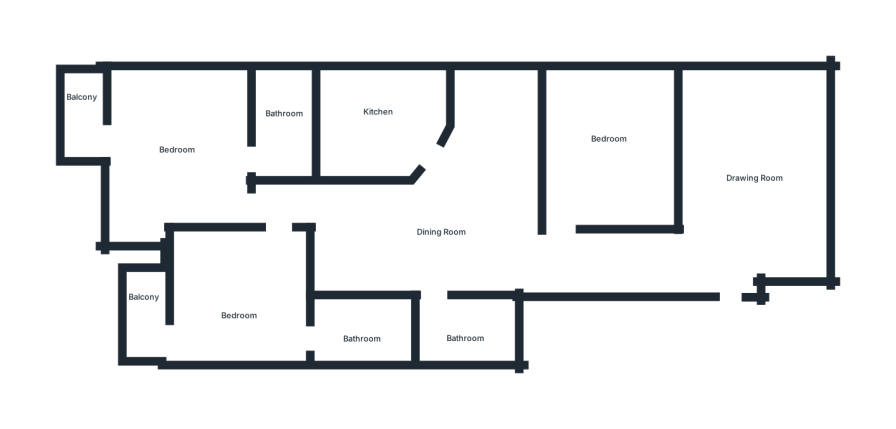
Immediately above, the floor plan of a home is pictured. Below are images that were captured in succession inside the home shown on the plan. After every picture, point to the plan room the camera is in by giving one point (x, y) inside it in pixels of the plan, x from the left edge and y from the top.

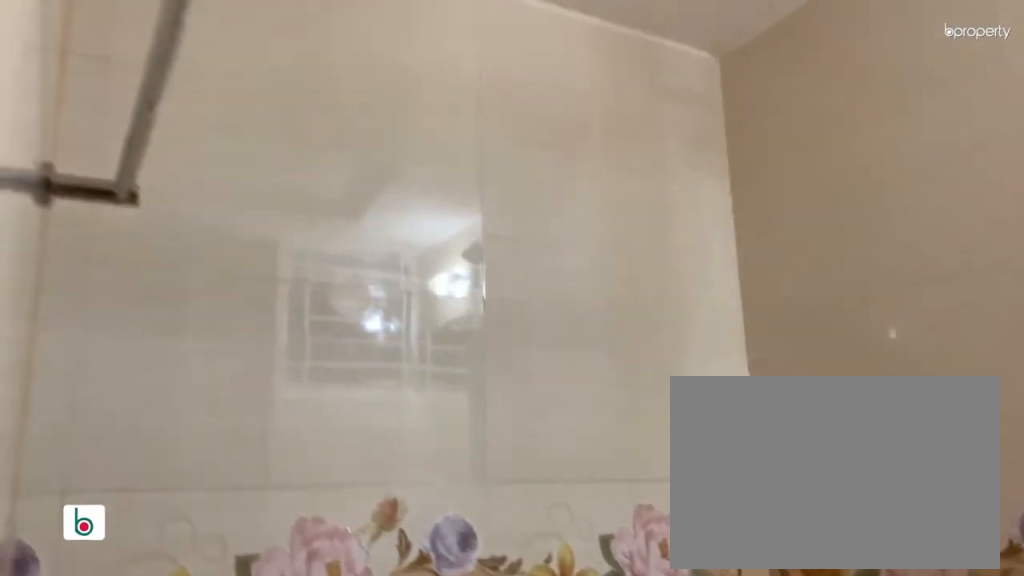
(465, 332)
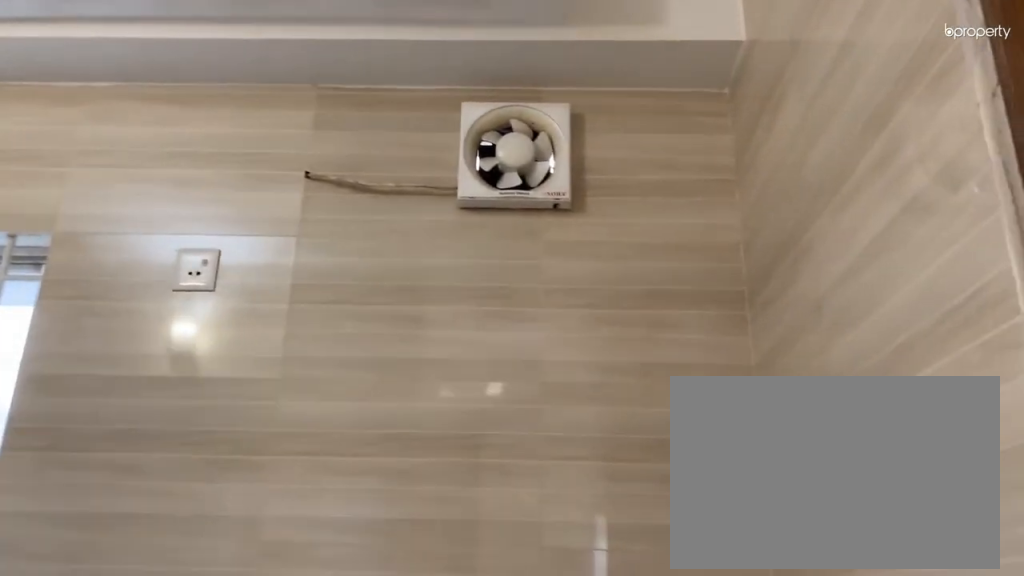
(384, 124)
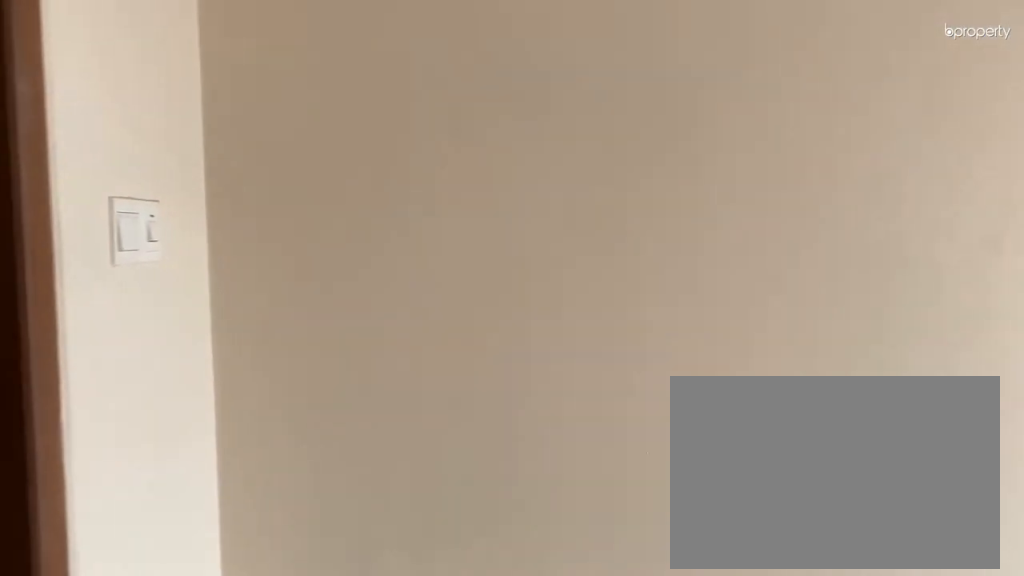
(245, 299)
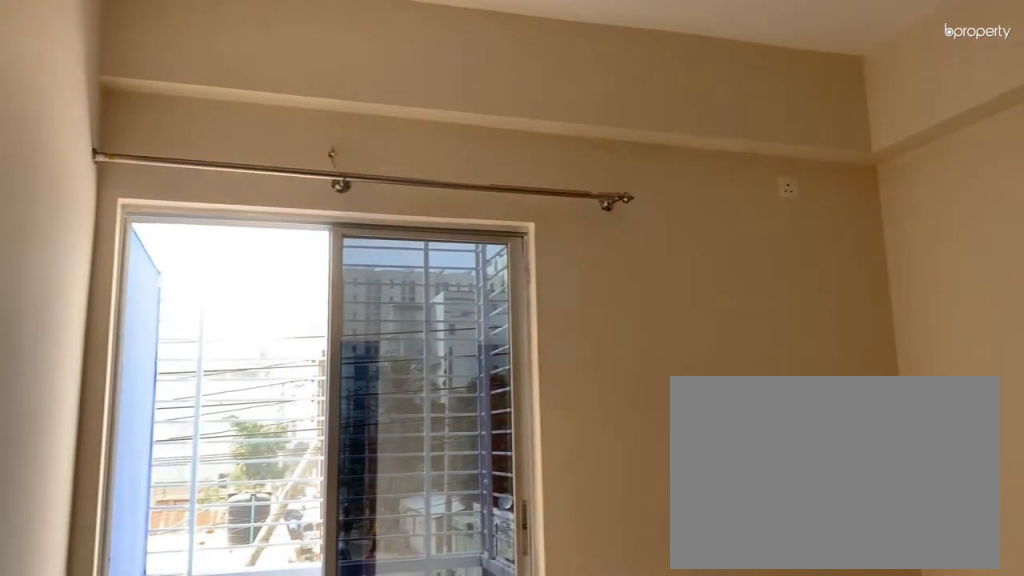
(257, 313)
